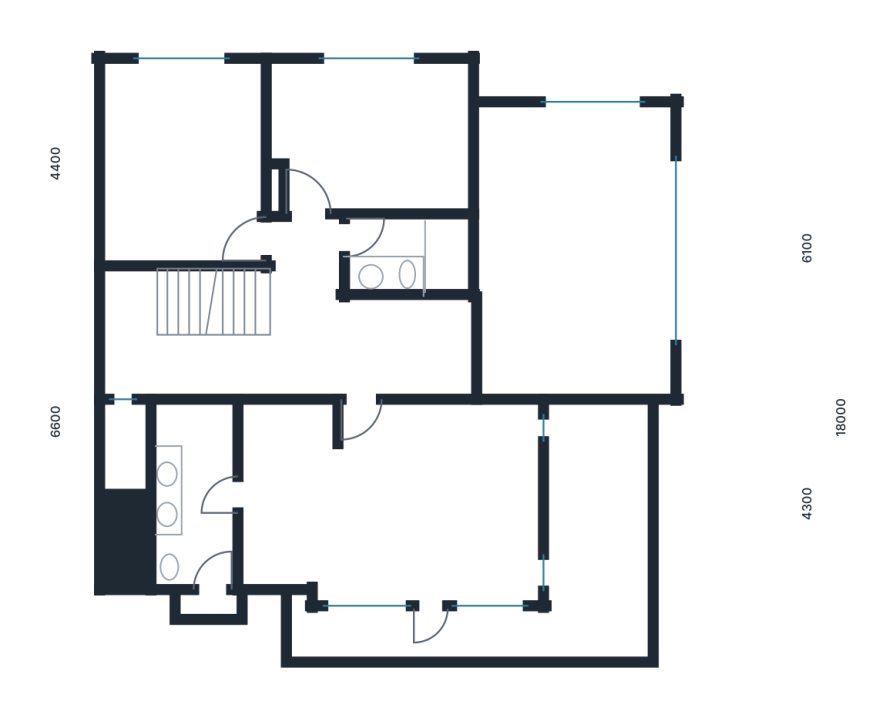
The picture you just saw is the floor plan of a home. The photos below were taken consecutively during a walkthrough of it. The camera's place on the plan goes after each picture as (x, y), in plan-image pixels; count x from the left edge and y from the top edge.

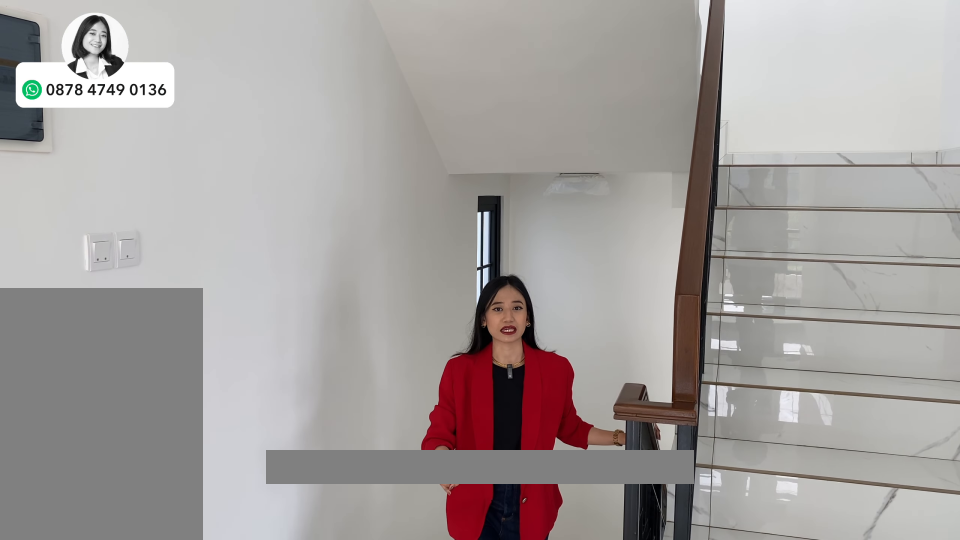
(309, 341)
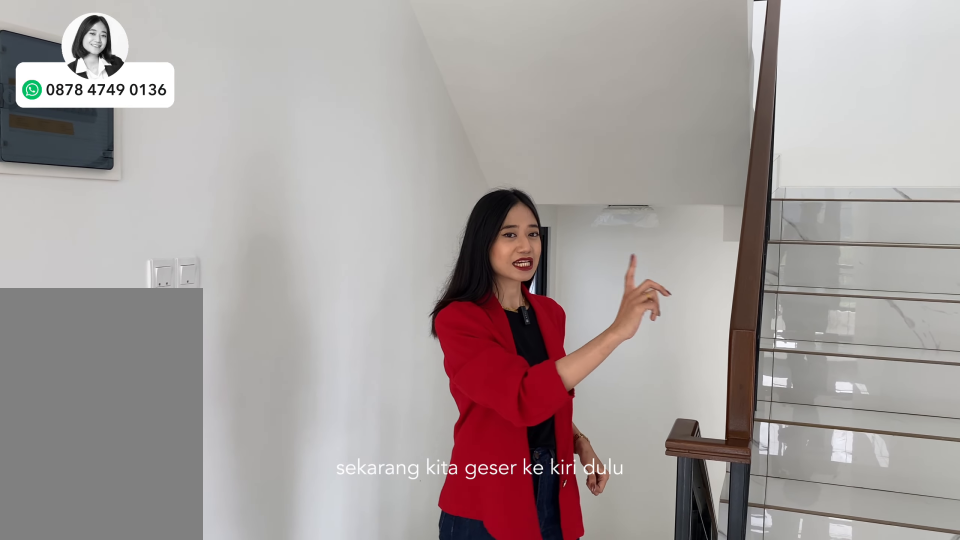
(309, 341)
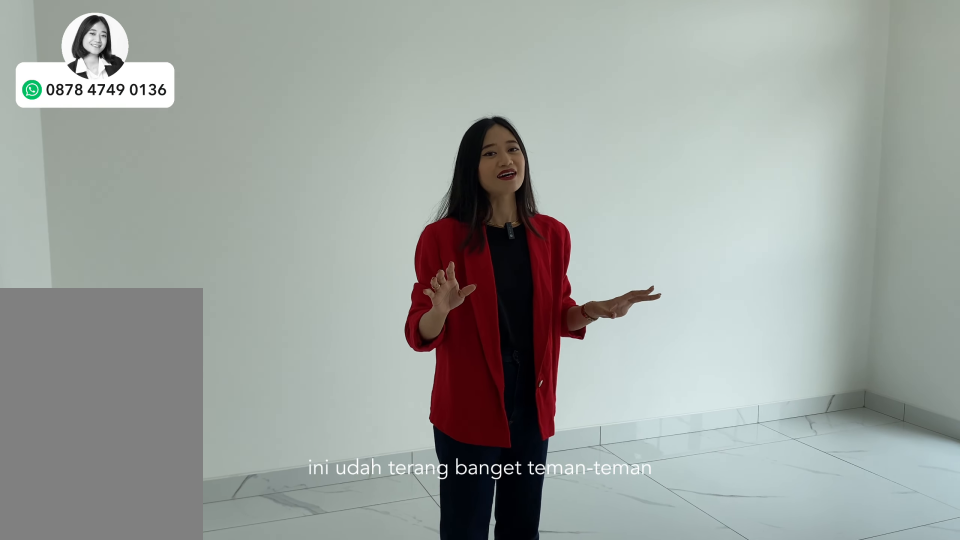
(181, 156)
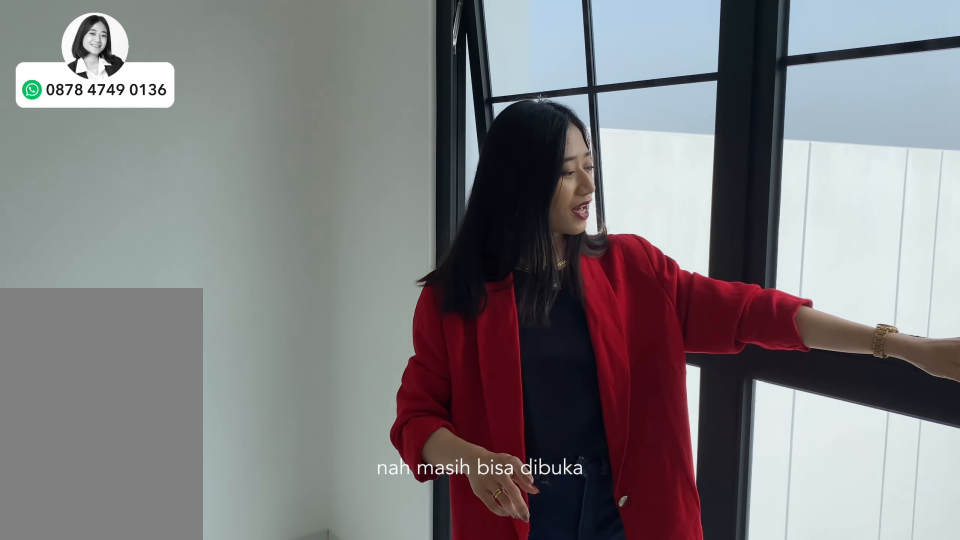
(180, 156)
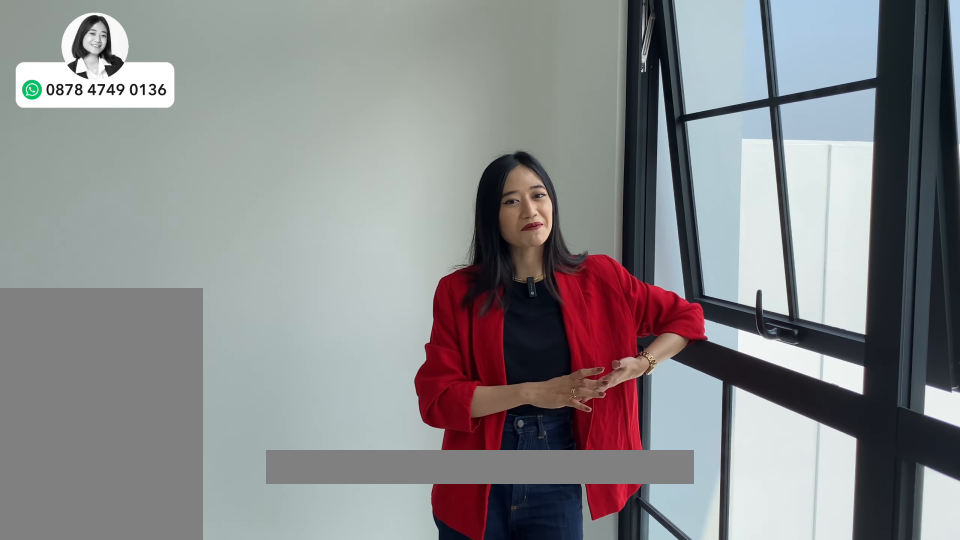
(180, 156)
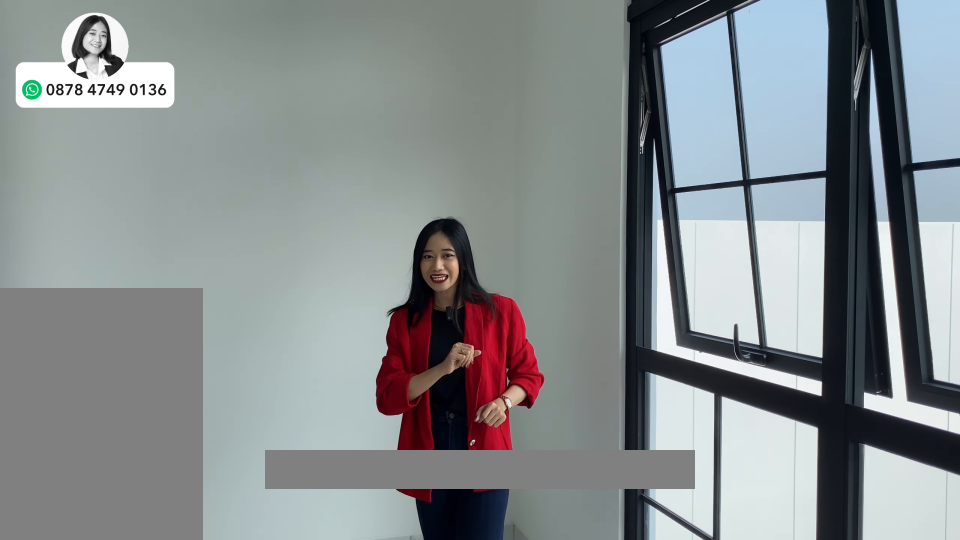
(385, 136)
